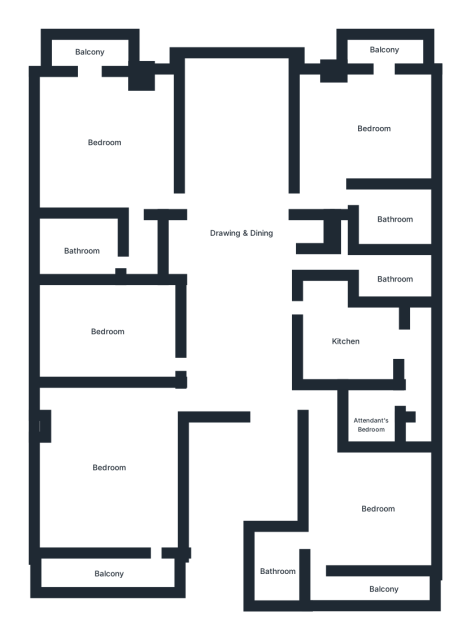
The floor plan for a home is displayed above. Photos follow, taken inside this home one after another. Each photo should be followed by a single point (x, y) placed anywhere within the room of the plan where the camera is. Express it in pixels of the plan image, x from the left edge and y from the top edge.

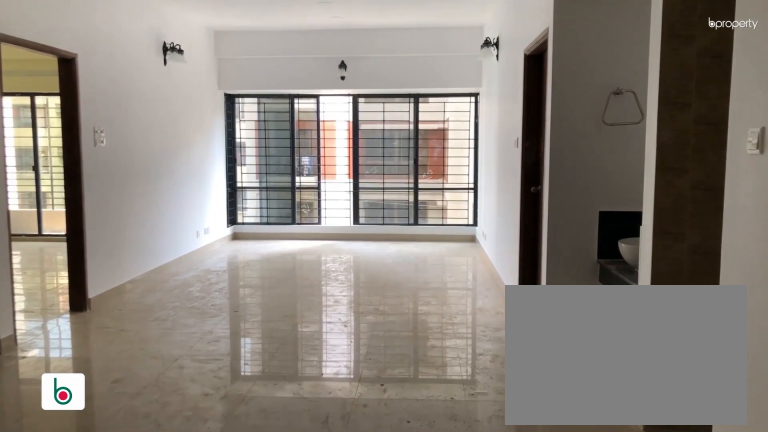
(236, 263)
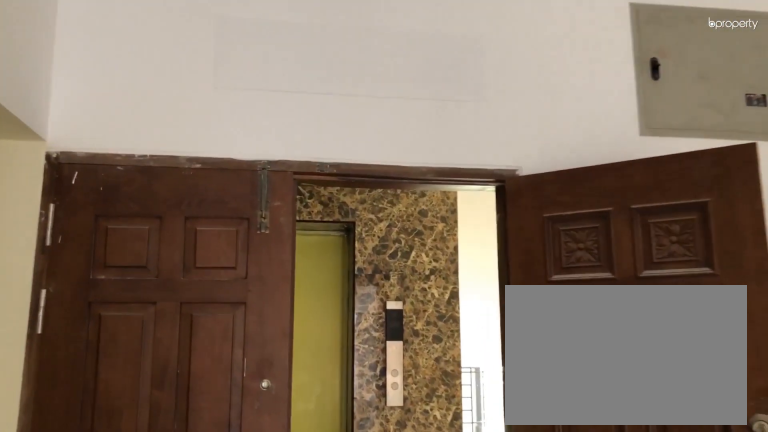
(236, 263)
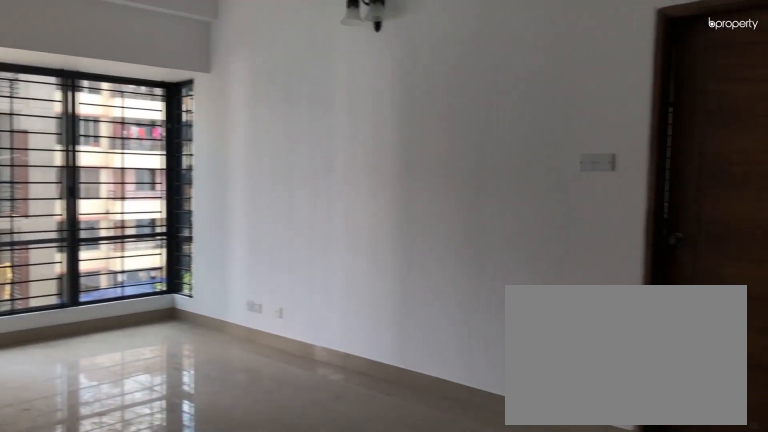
(233, 167)
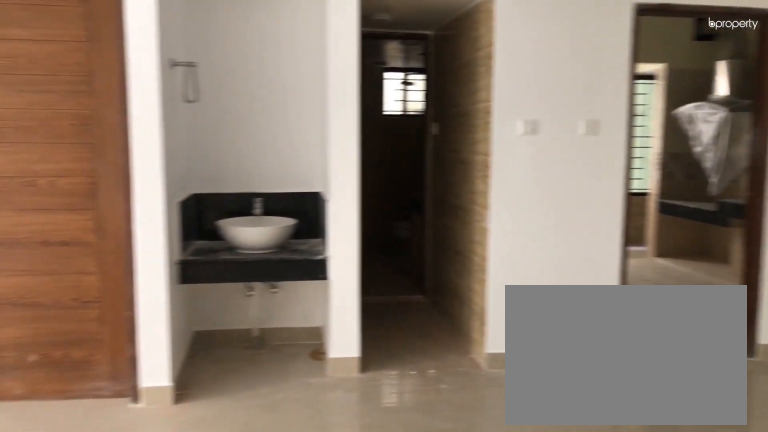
(237, 260)
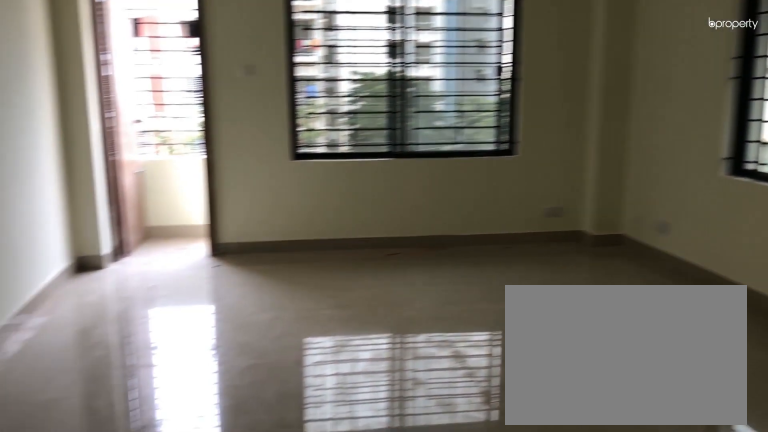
(109, 463)
